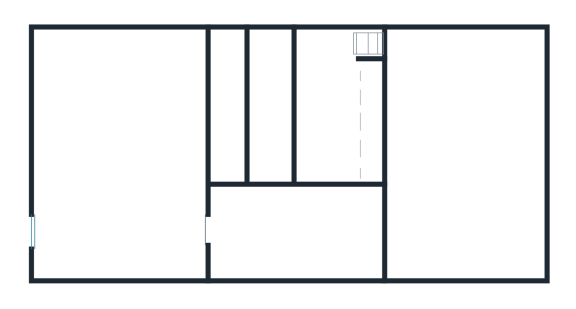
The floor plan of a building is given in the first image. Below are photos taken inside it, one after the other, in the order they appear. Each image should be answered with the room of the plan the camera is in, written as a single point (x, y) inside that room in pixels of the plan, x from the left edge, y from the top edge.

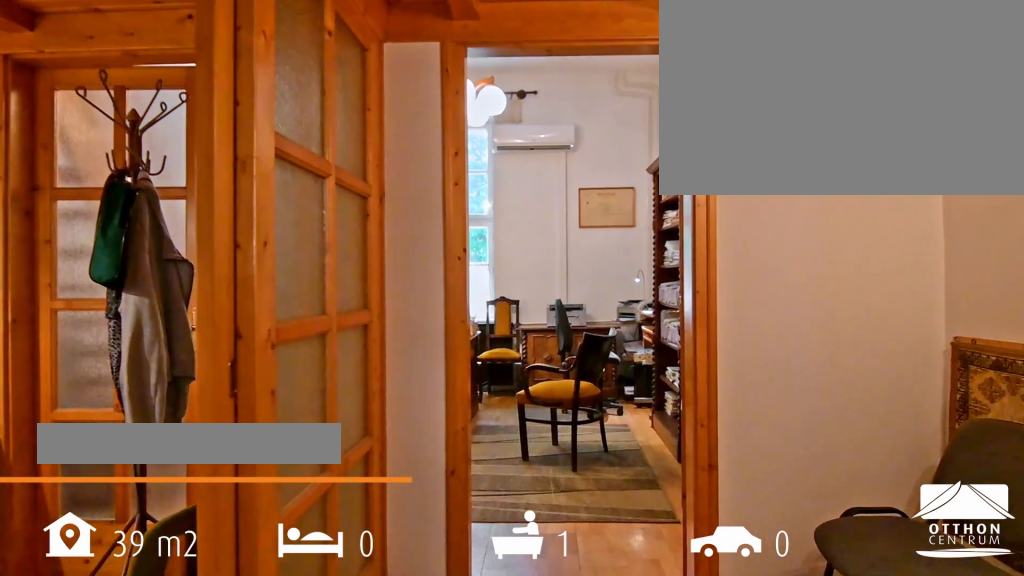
(296, 236)
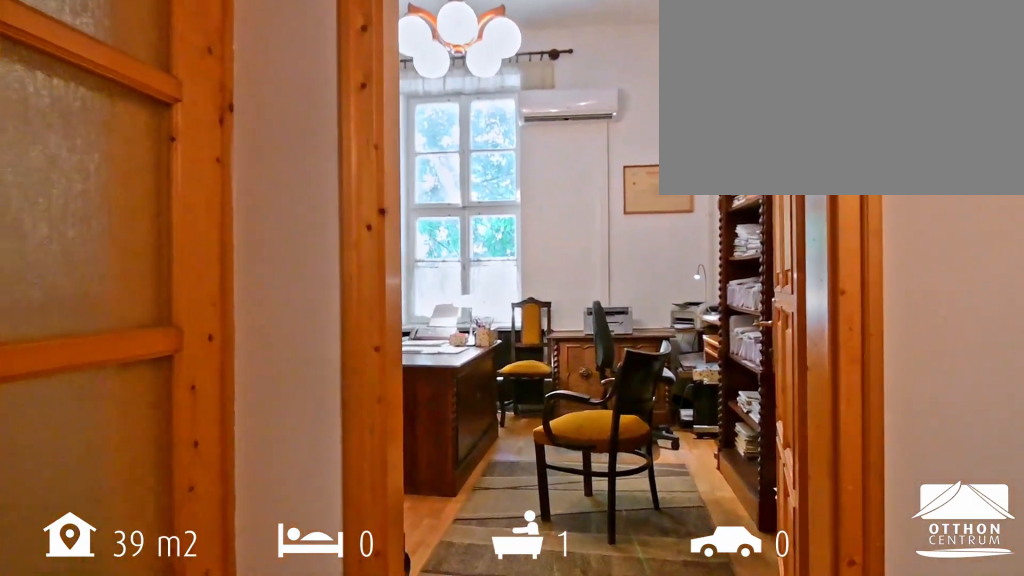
(296, 236)
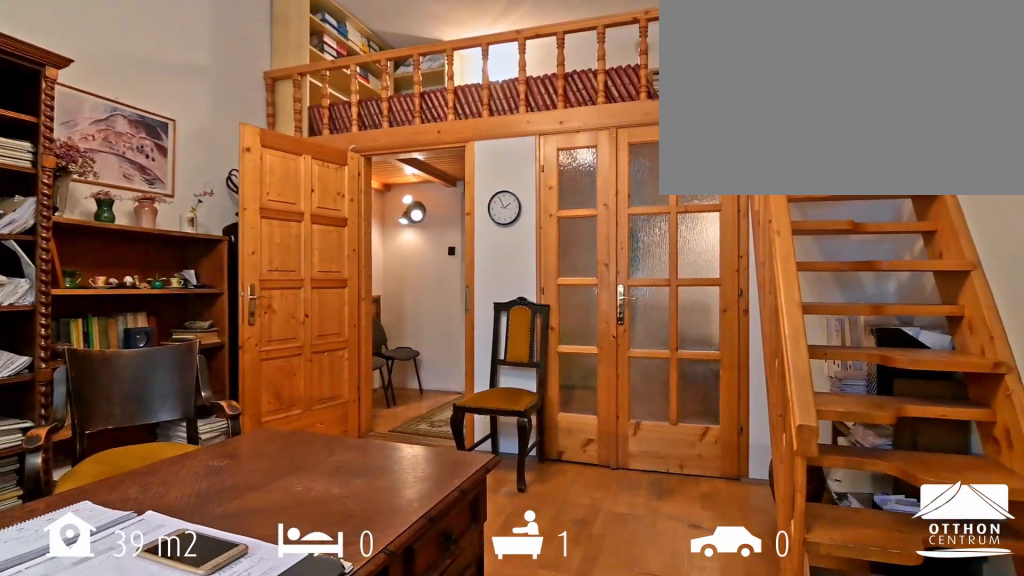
(468, 149)
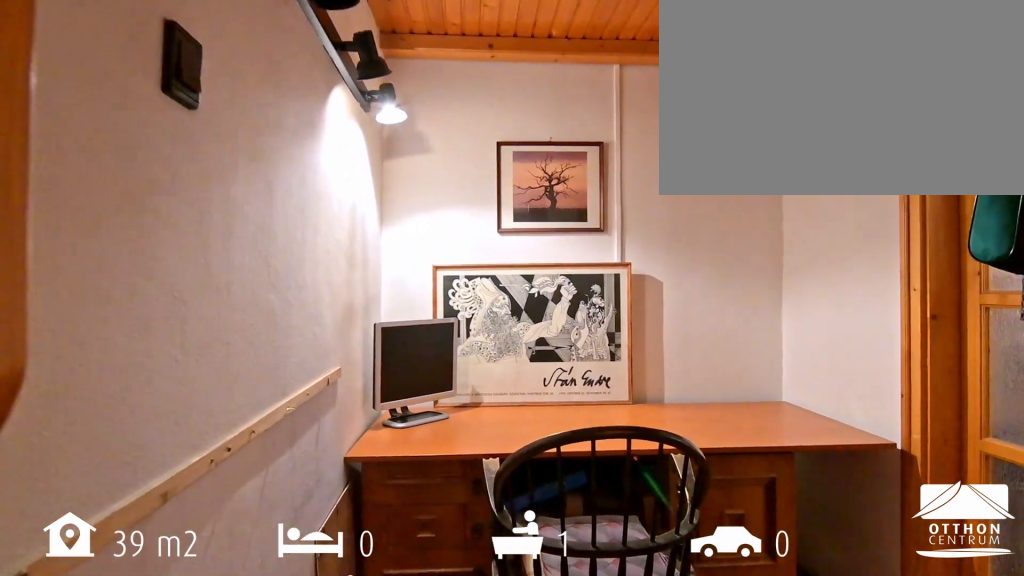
(332, 114)
